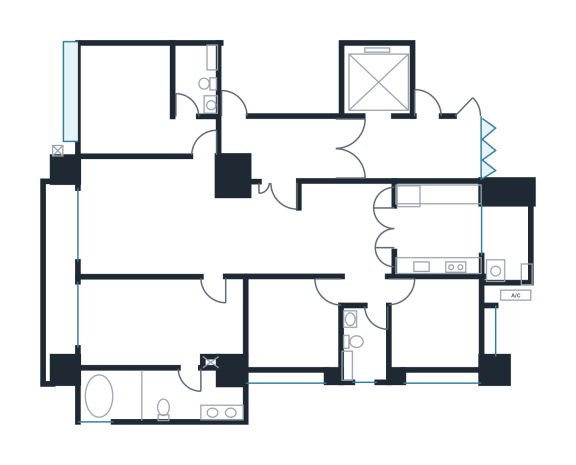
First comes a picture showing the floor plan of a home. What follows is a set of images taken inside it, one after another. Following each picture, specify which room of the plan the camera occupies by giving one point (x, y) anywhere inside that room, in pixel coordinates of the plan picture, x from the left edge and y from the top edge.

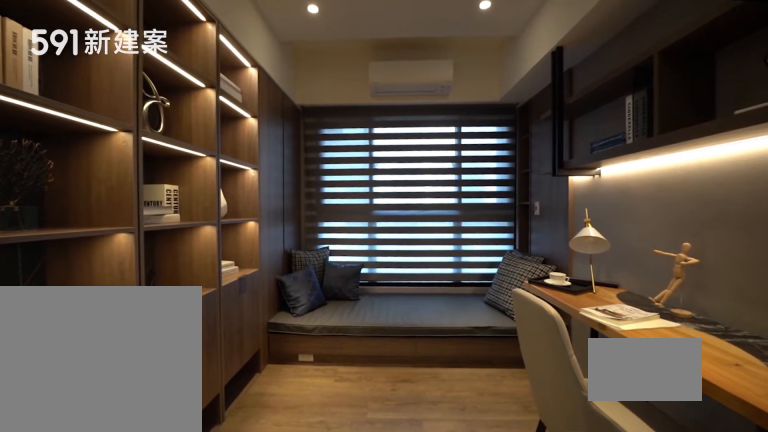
(293, 322)
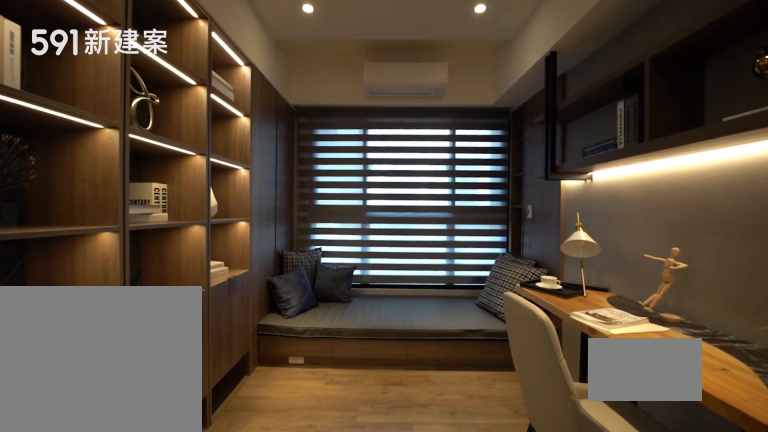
(293, 322)
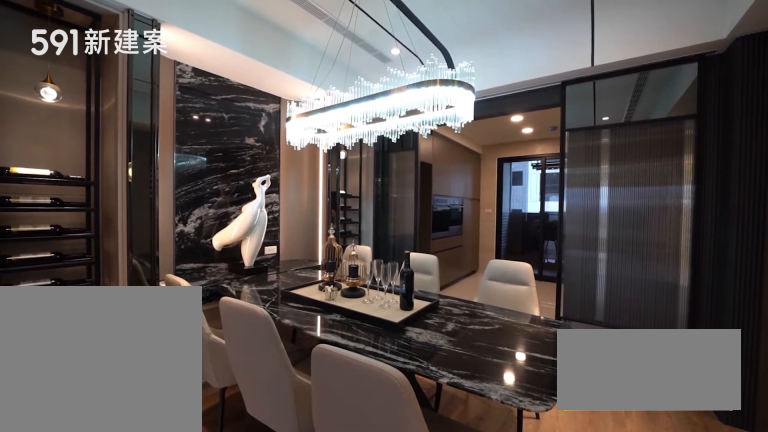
(343, 227)
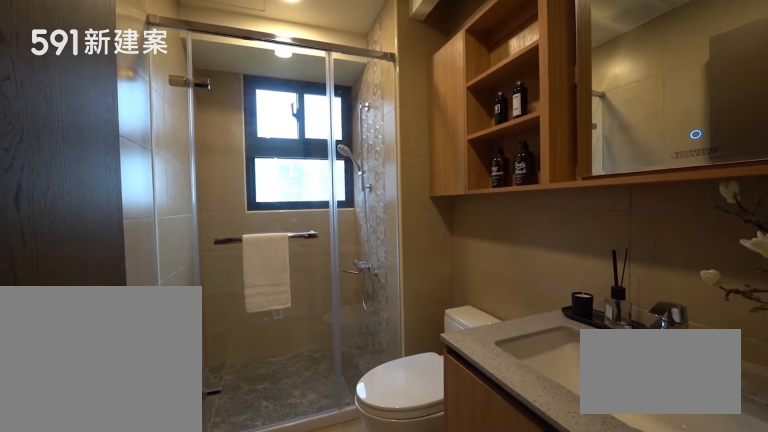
(366, 345)
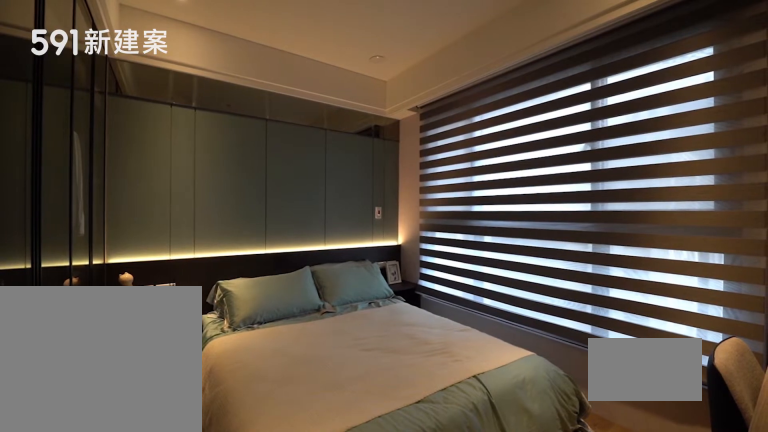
(435, 323)
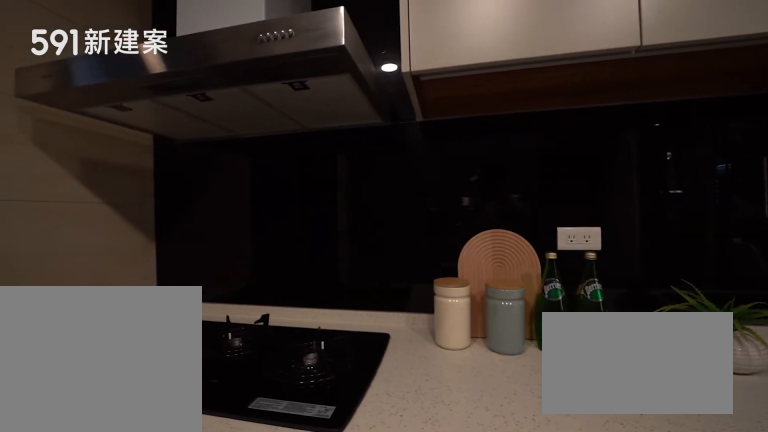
(438, 229)
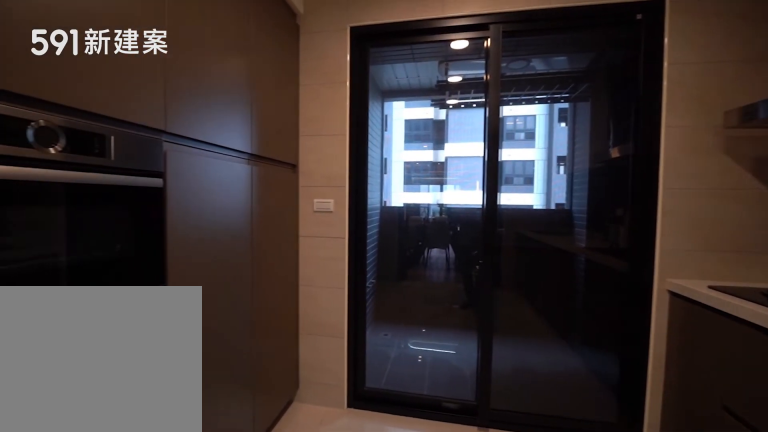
(438, 229)
